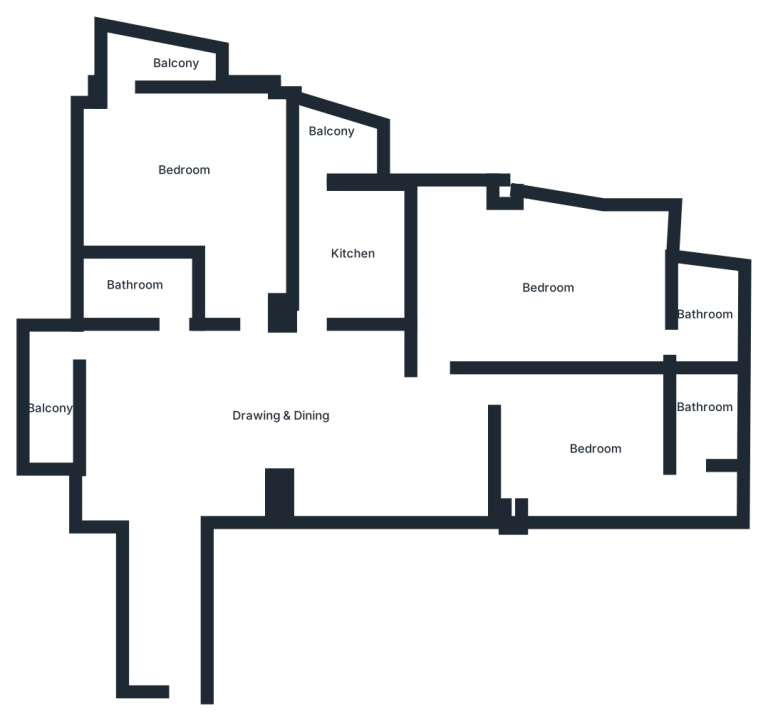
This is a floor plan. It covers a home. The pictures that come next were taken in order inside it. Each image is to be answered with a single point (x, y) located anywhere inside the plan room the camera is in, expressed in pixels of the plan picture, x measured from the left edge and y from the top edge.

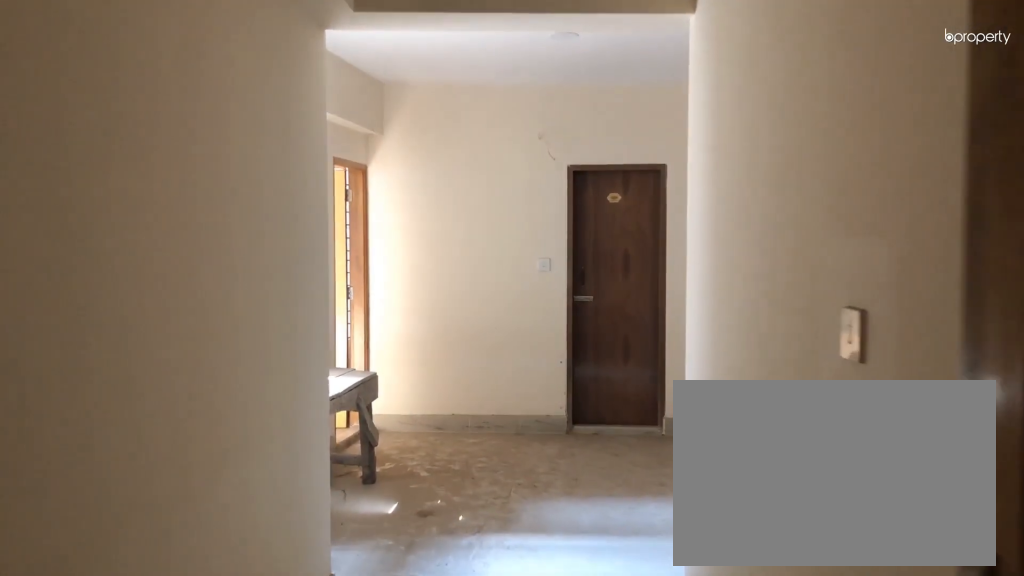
(174, 584)
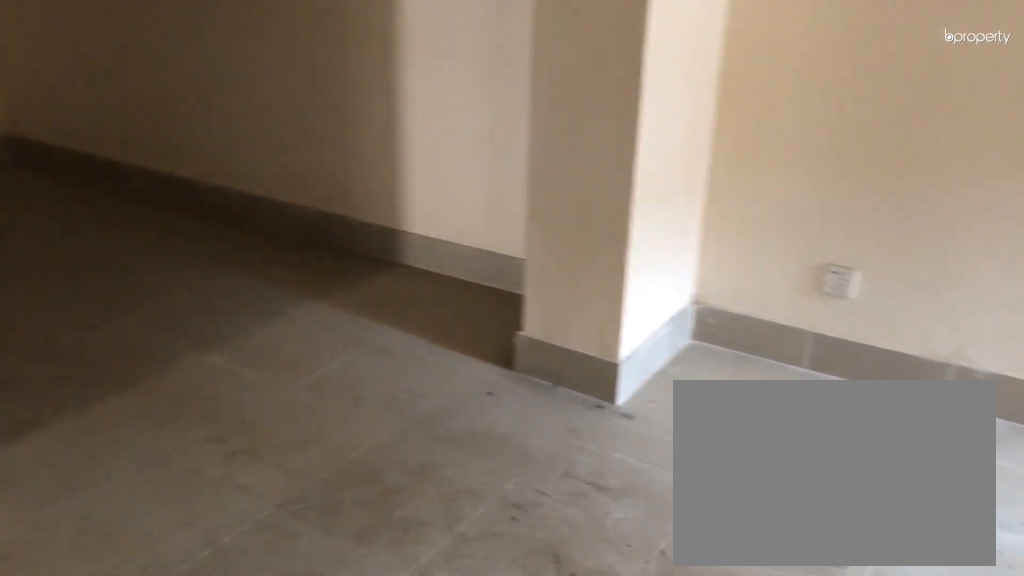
(282, 405)
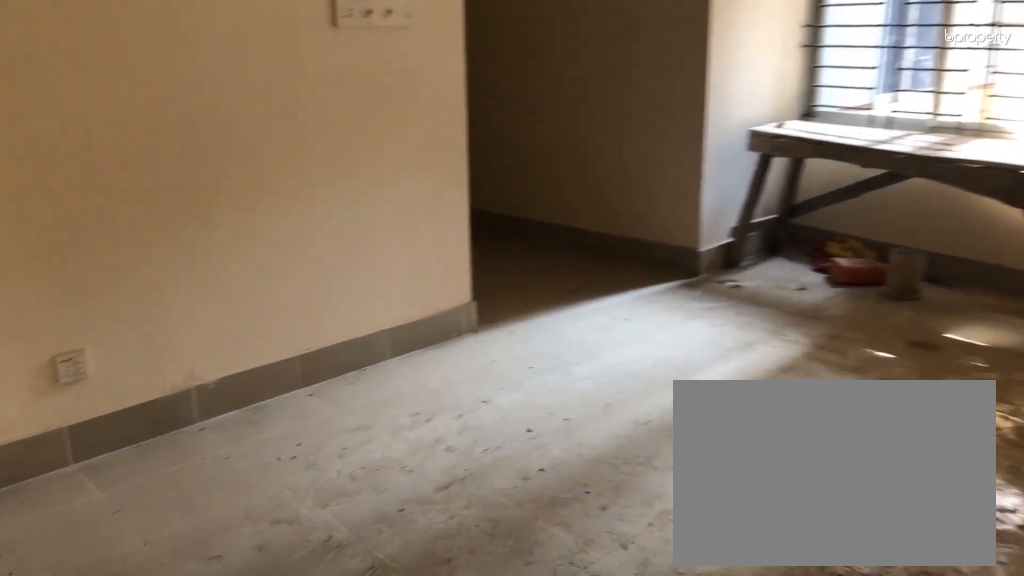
(283, 405)
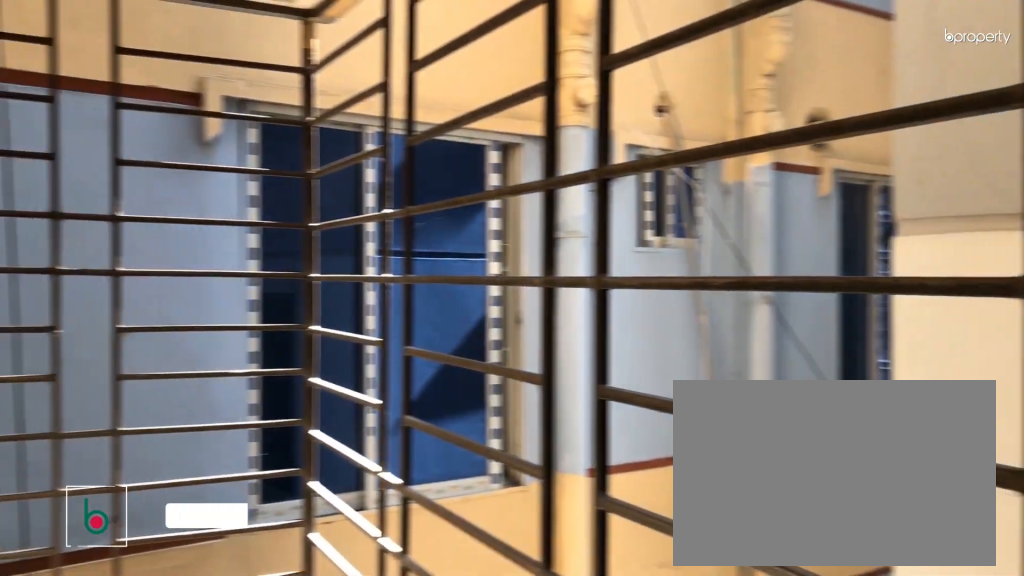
(52, 401)
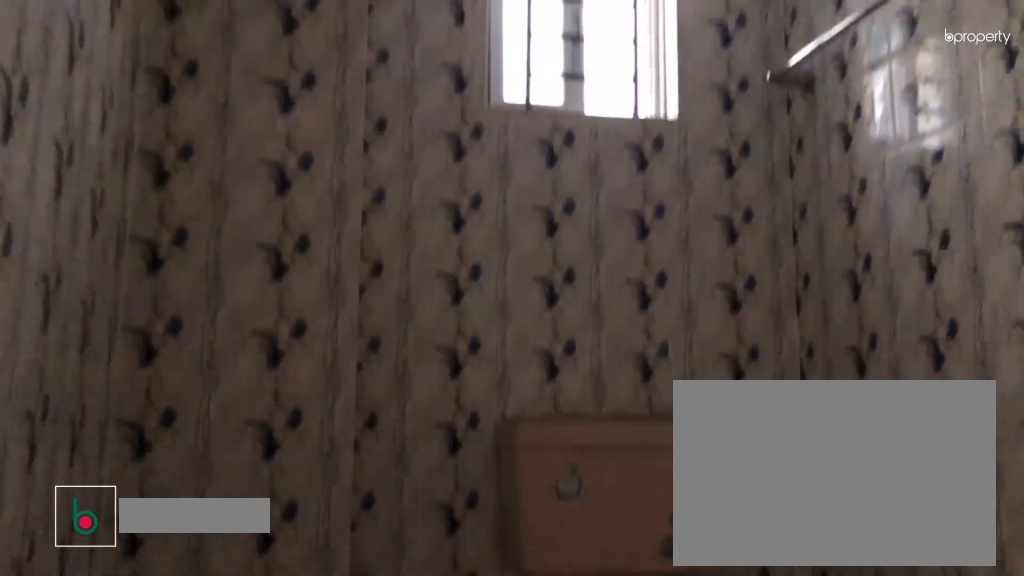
(132, 289)
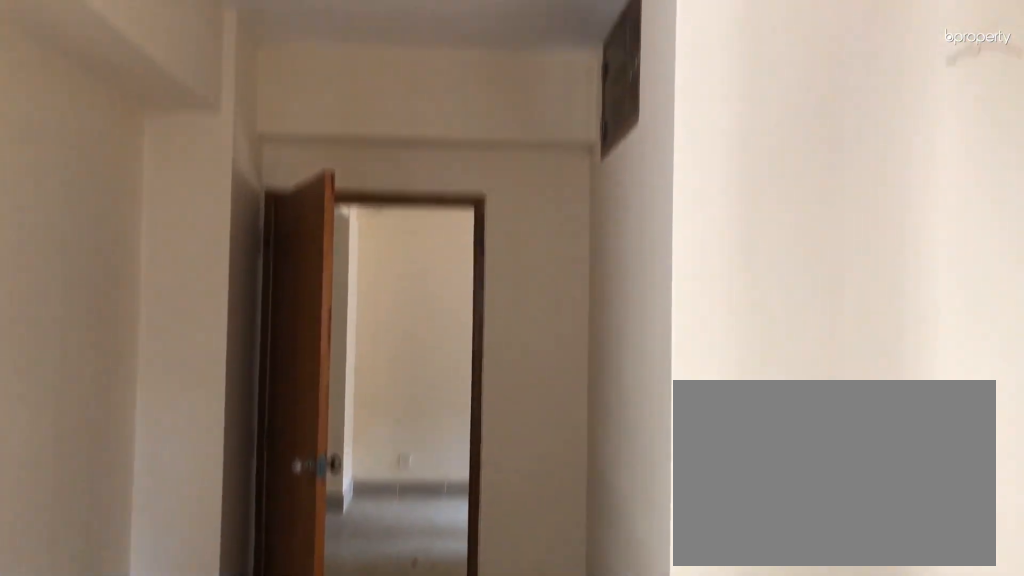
(189, 173)
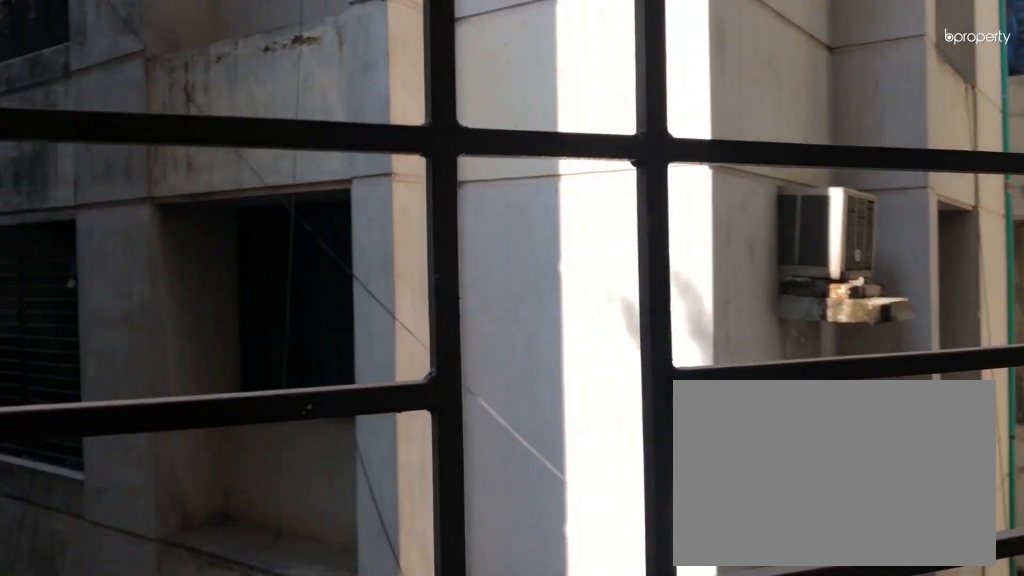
(150, 61)
